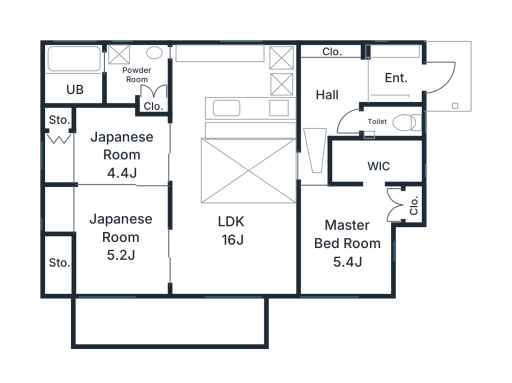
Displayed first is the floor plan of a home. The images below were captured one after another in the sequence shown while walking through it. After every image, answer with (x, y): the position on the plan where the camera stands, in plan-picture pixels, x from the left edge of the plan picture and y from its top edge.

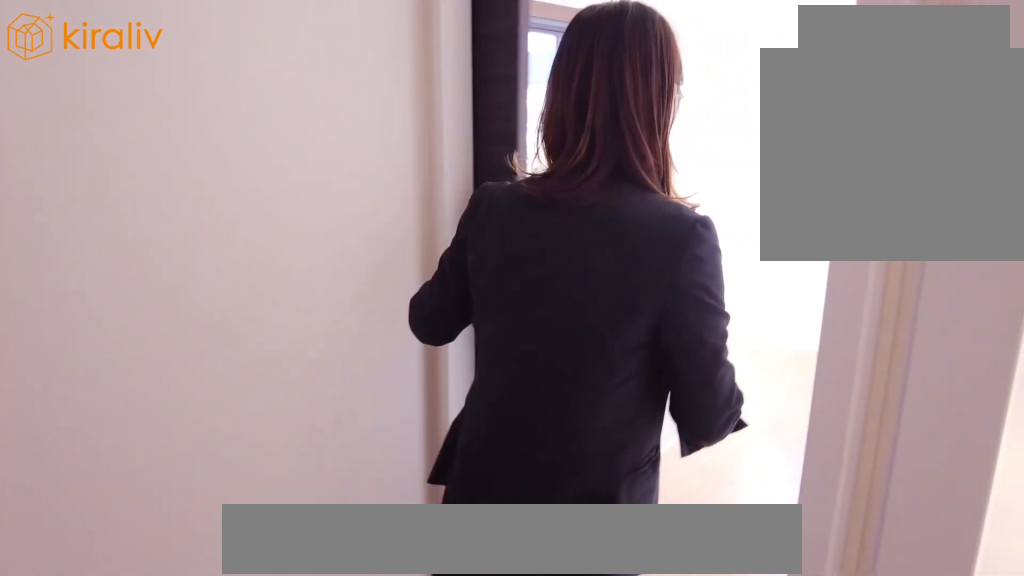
(316, 194)
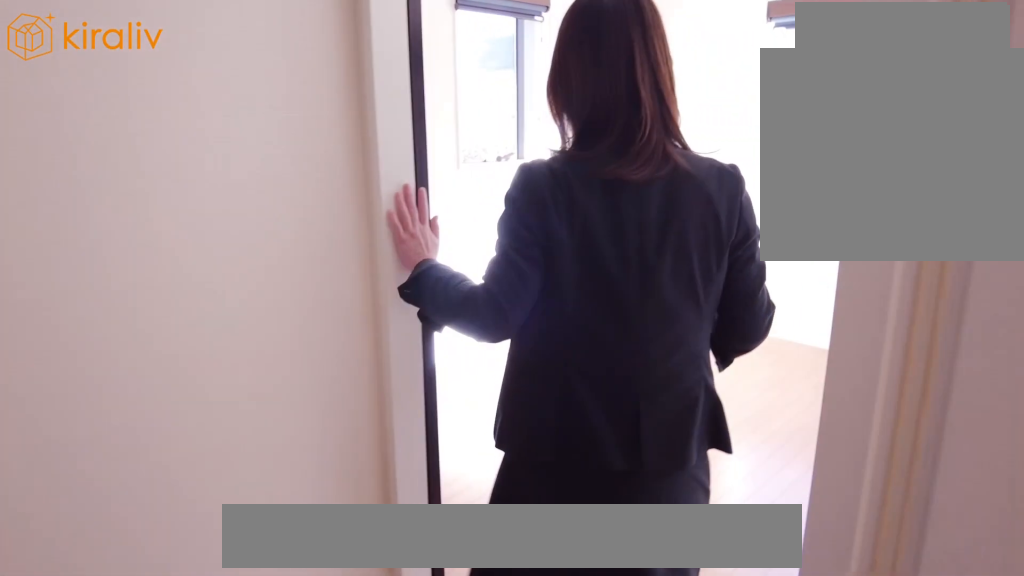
(316, 195)
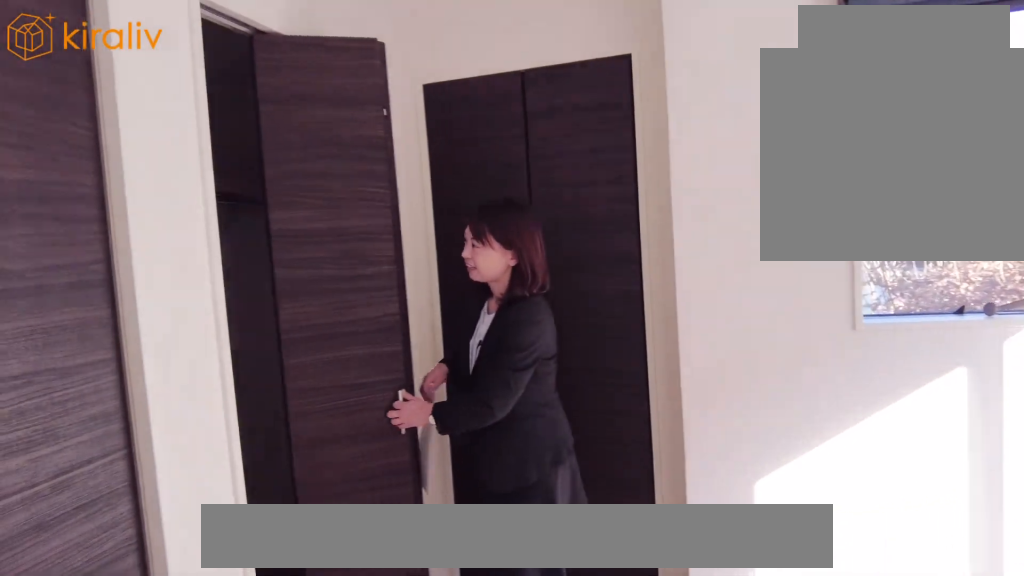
(372, 227)
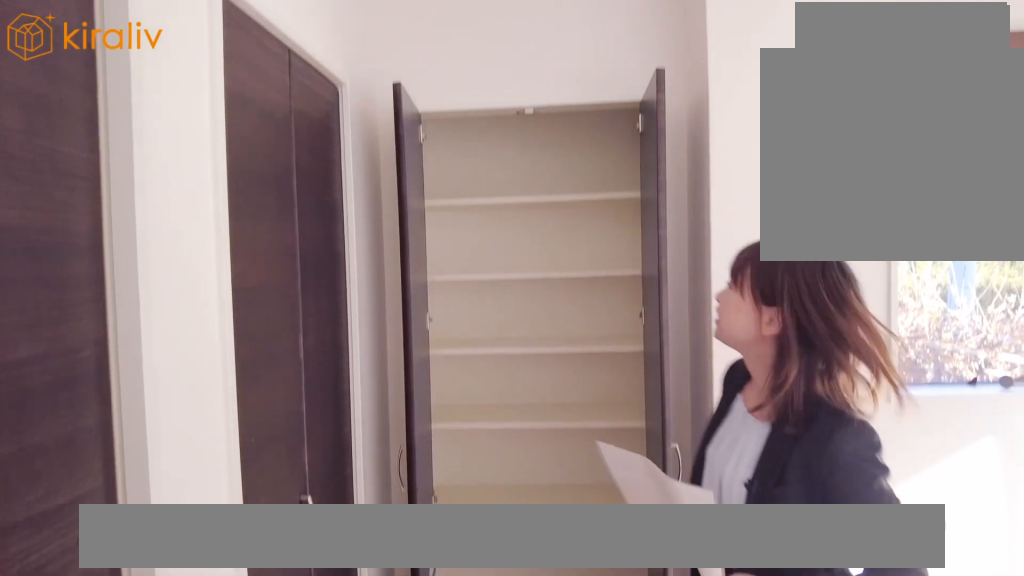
(348, 221)
